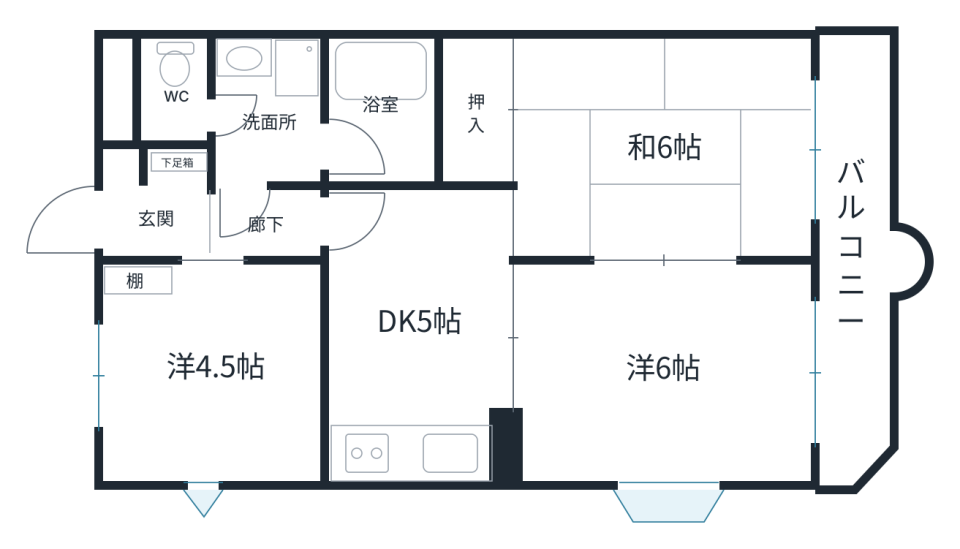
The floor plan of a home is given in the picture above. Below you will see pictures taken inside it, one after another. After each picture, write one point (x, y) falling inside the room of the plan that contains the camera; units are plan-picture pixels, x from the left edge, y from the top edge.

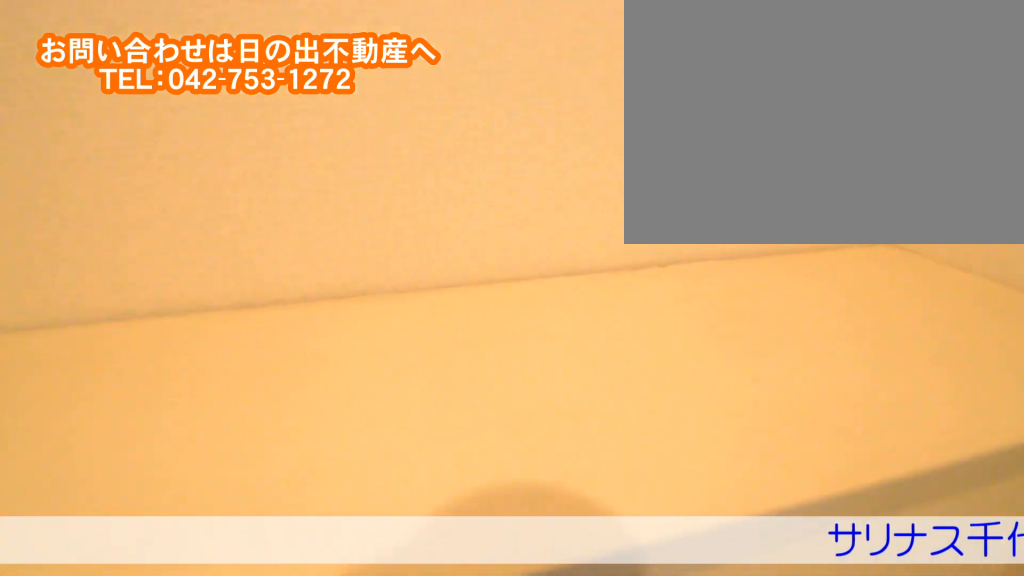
(193, 218)
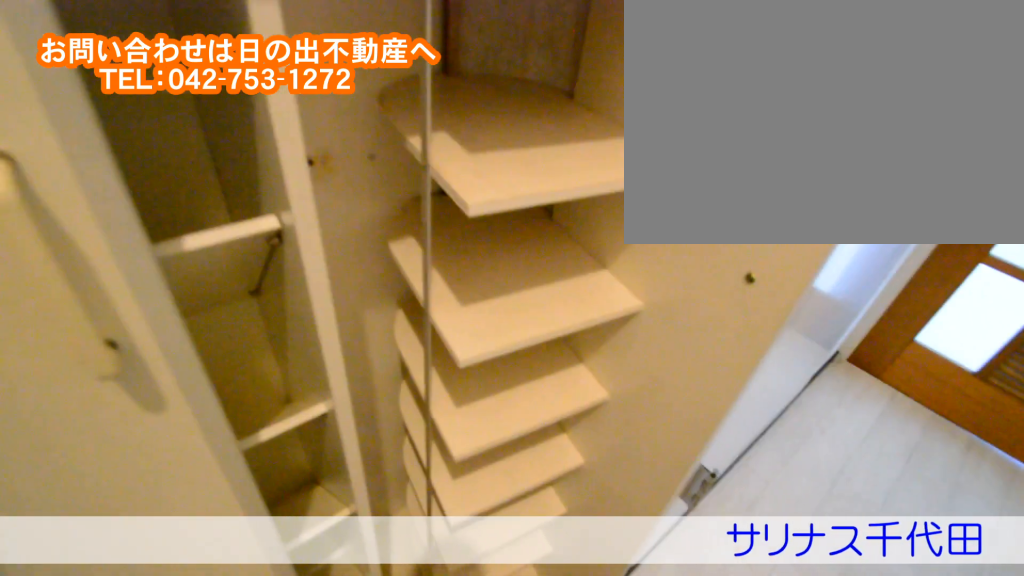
(193, 218)
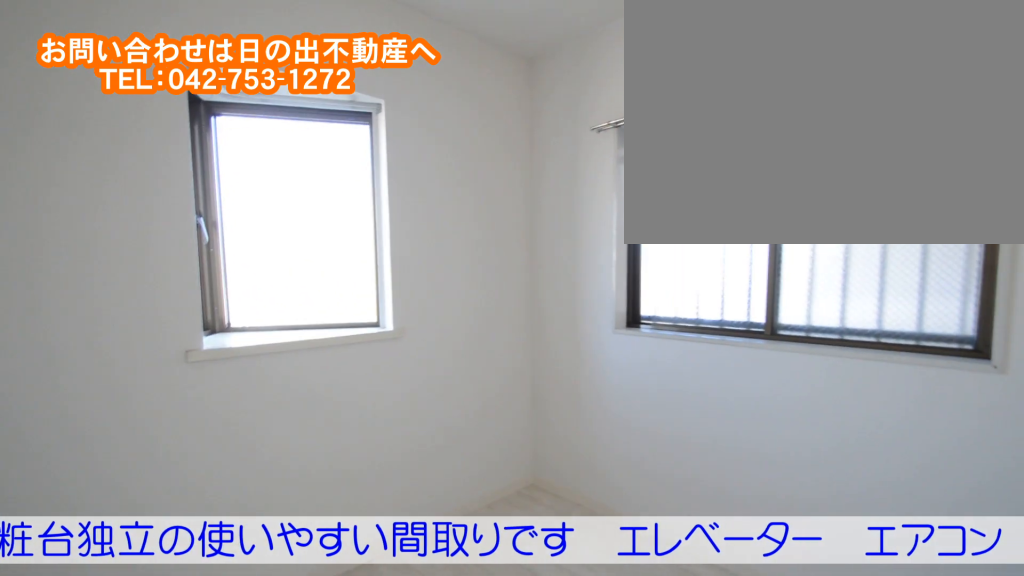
(213, 414)
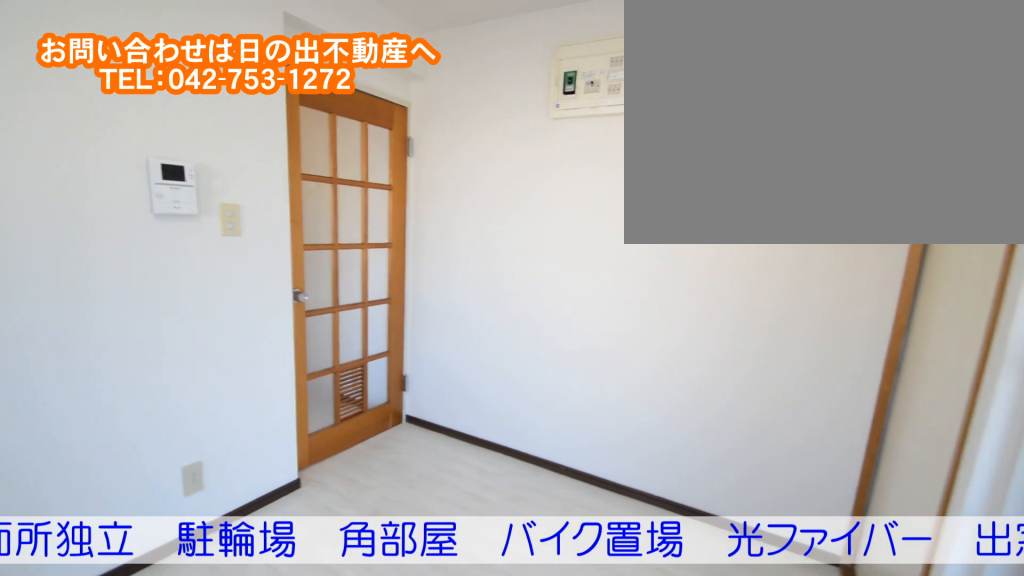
(430, 364)
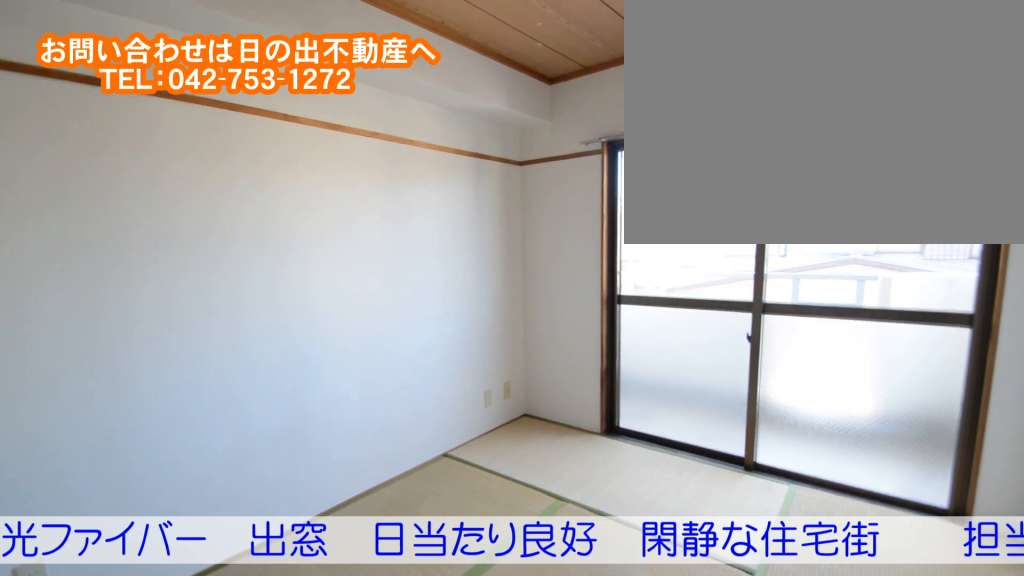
(658, 189)
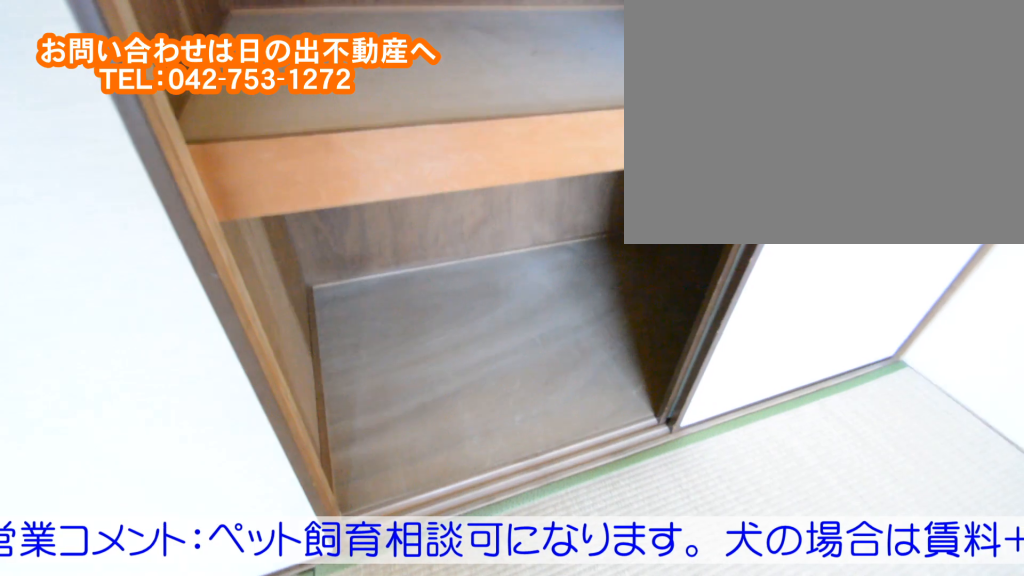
(658, 189)
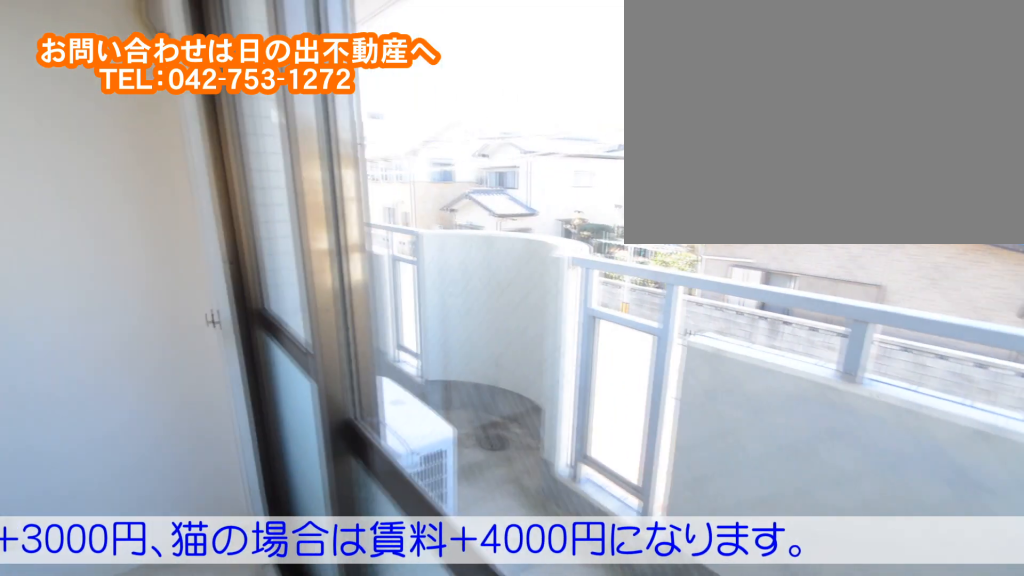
(672, 399)
